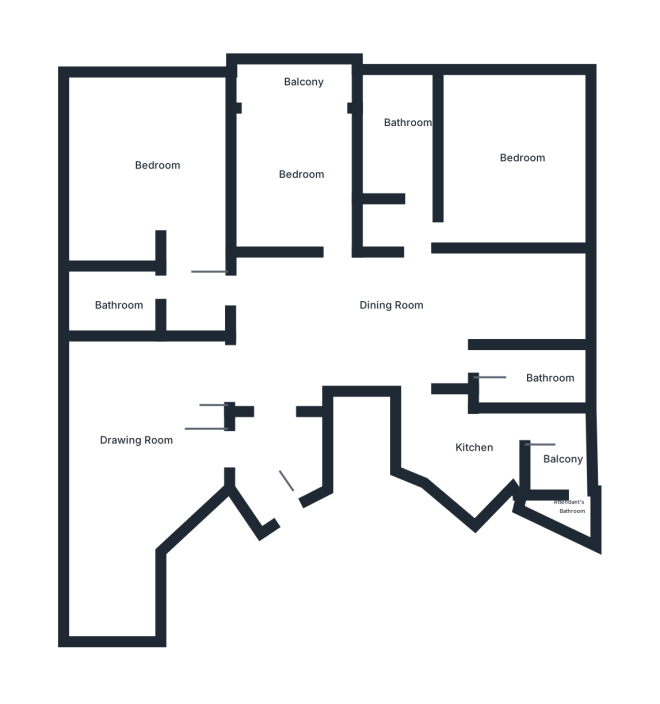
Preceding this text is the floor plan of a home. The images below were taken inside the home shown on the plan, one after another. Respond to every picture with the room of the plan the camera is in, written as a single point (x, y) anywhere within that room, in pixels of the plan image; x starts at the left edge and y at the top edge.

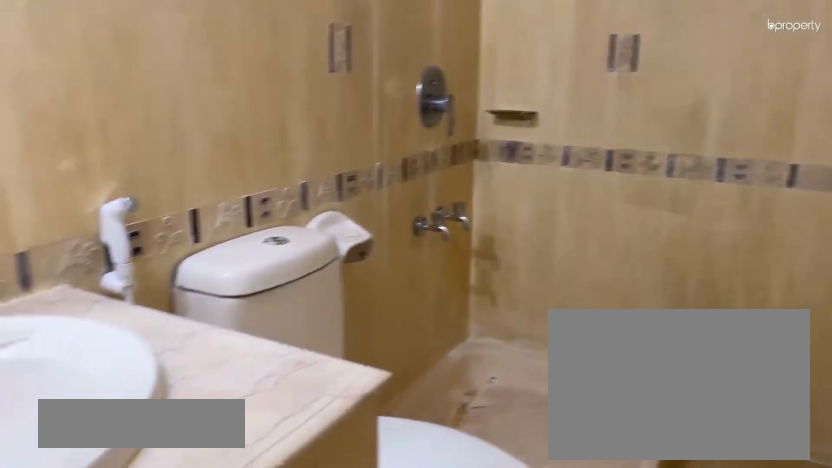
(399, 130)
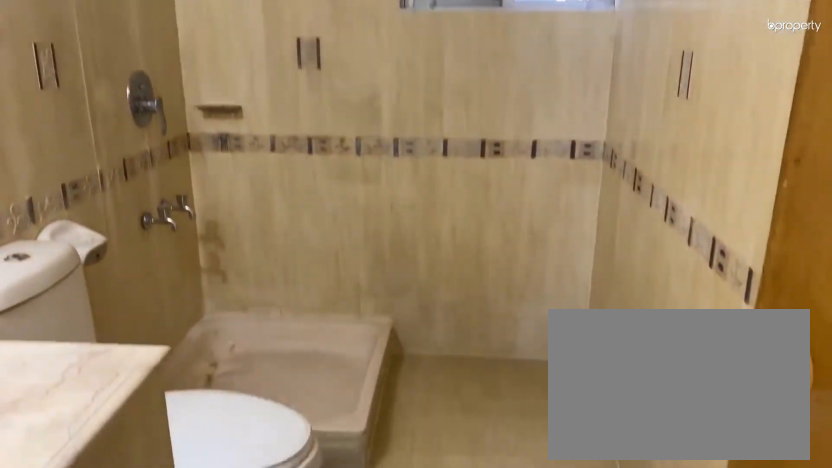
(408, 139)
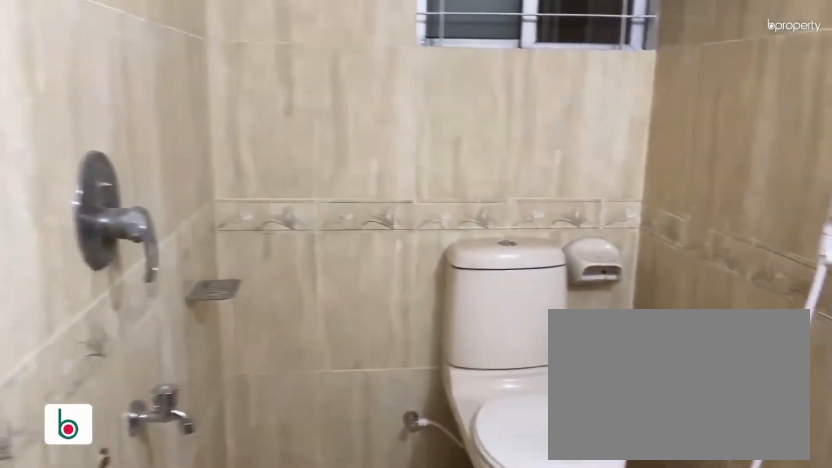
(534, 374)
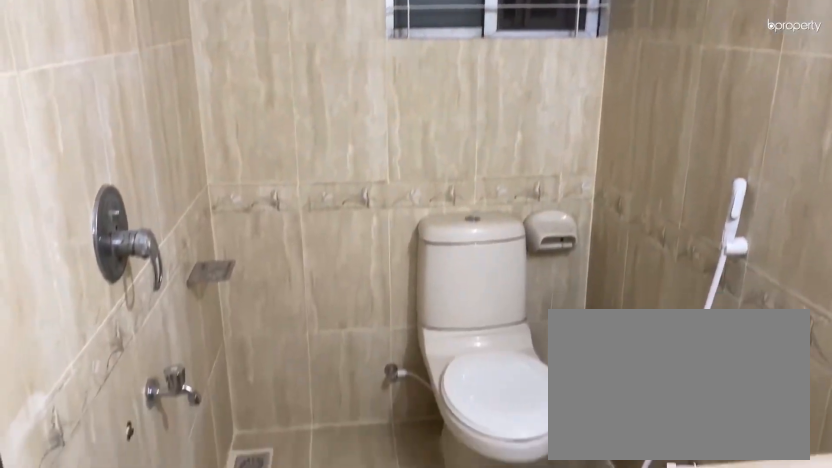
(534, 374)
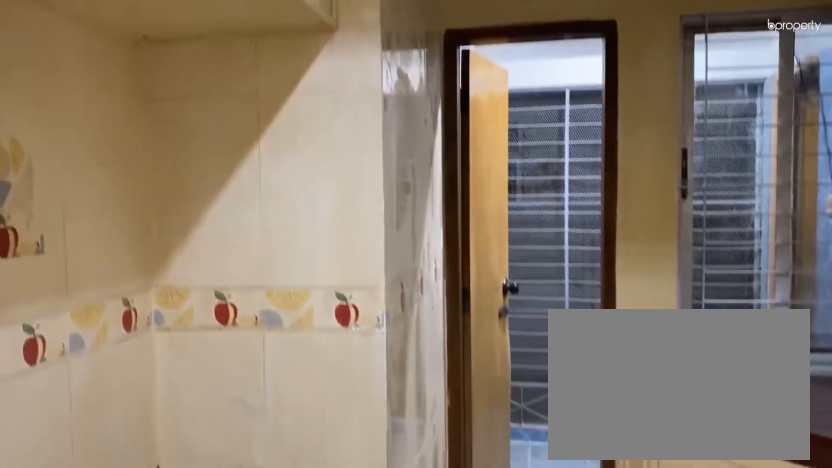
(469, 452)
